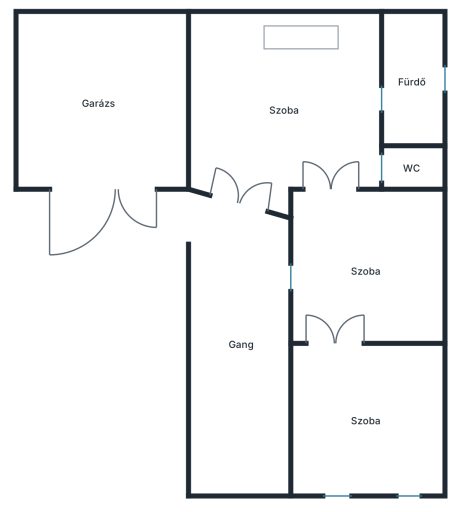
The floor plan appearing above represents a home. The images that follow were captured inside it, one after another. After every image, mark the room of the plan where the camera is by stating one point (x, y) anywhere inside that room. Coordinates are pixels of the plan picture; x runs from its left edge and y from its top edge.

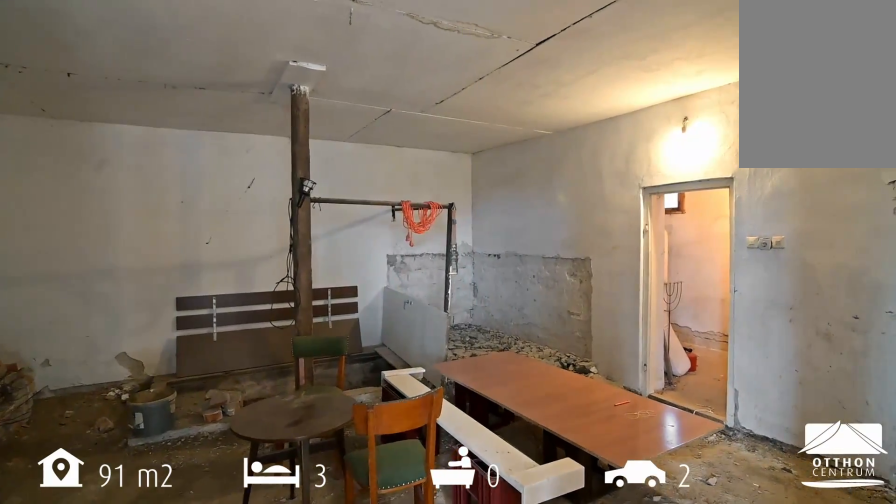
(296, 131)
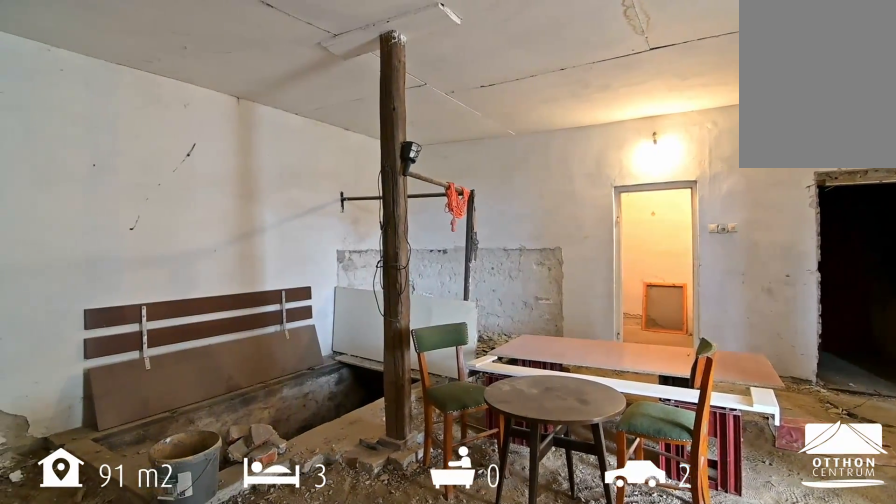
(296, 130)
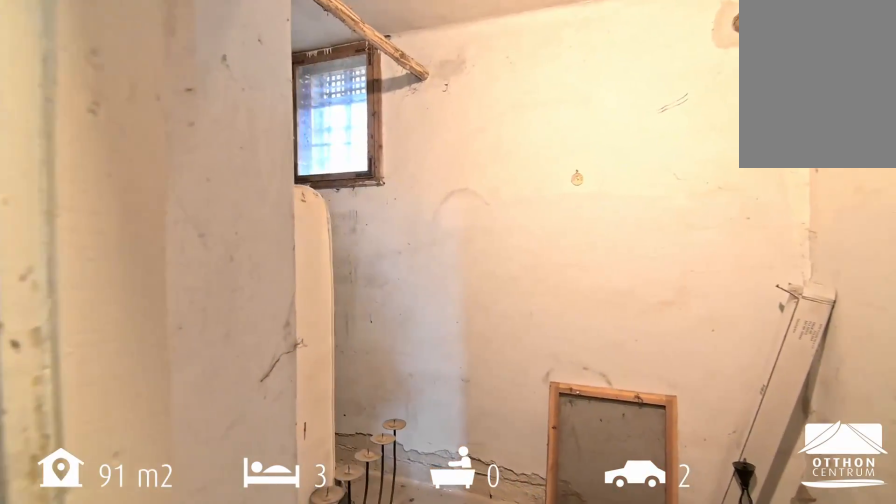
(413, 95)
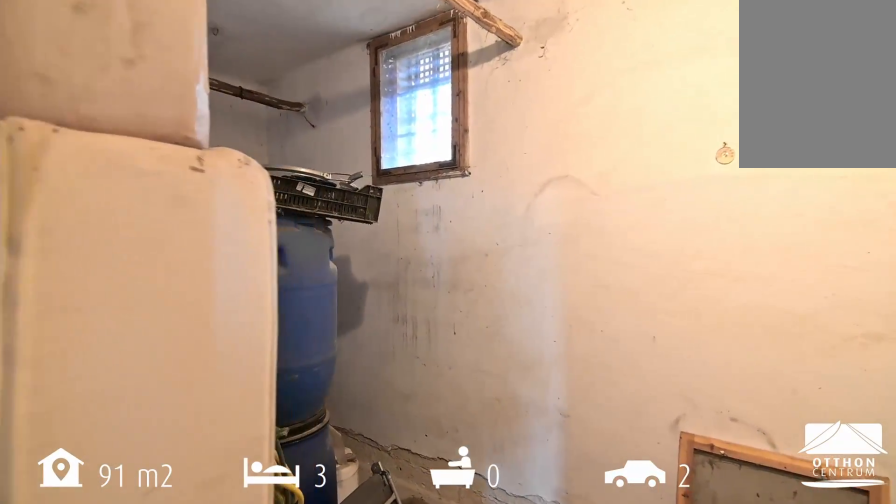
(413, 95)
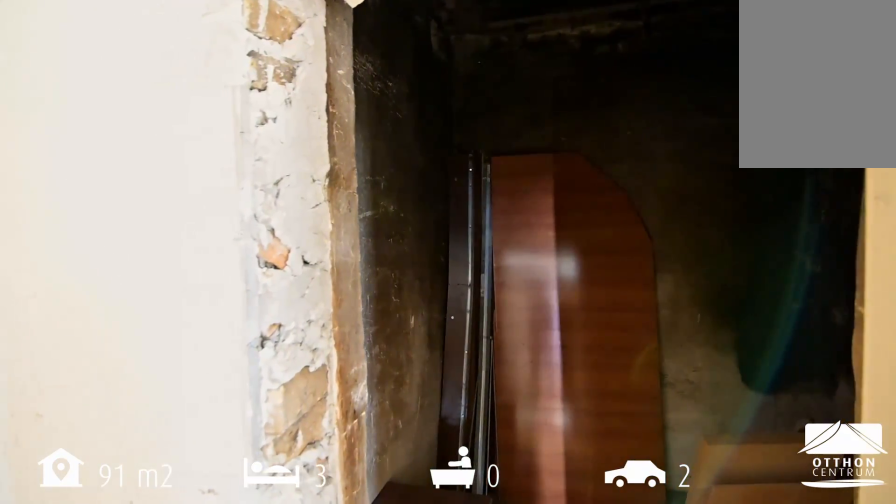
(413, 166)
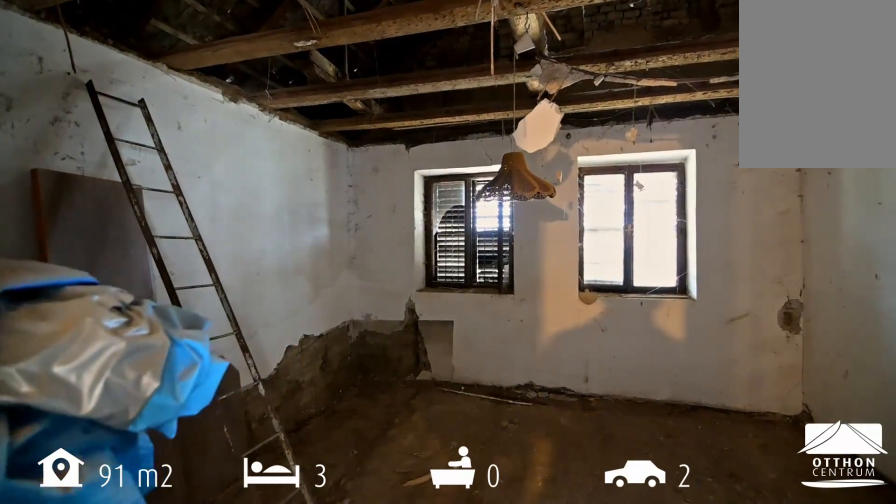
(377, 436)
